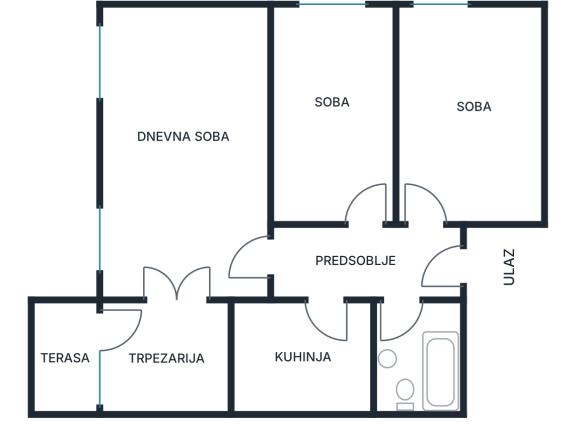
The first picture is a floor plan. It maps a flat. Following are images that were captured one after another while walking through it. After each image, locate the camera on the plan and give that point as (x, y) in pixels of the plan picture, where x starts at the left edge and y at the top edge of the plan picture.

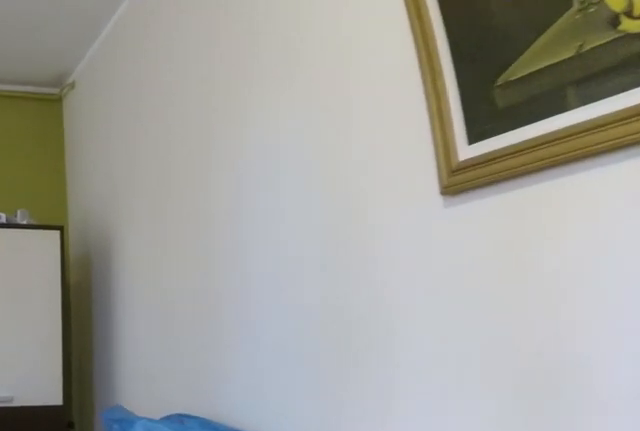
(215, 125)
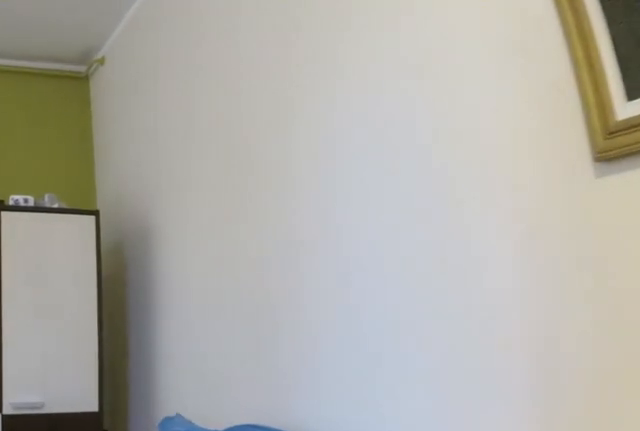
(210, 106)
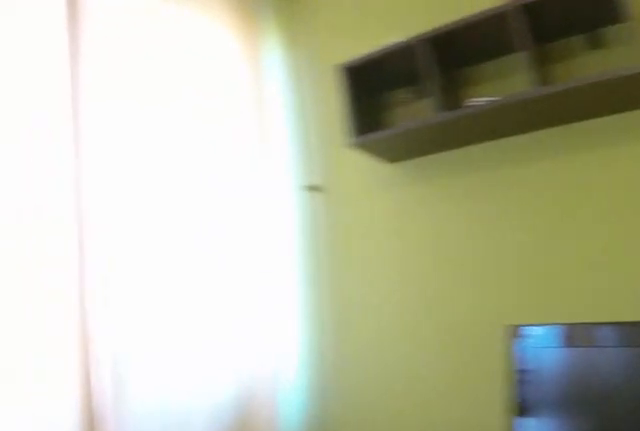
(212, 50)
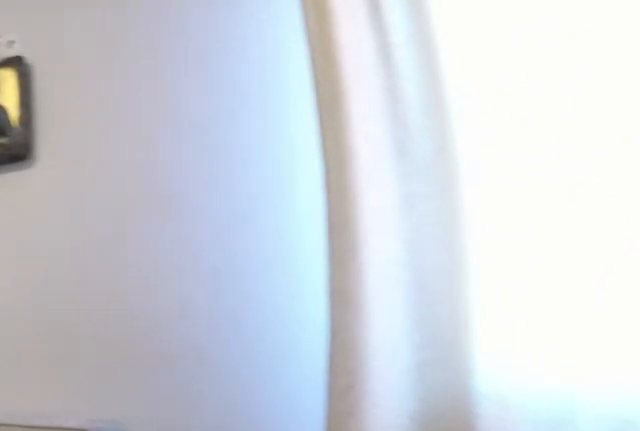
(211, 36)
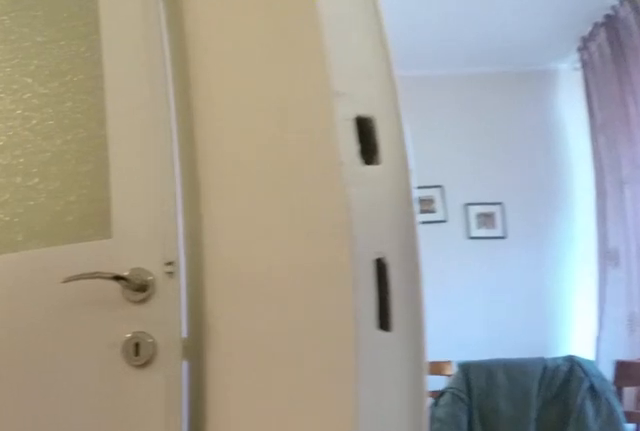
(194, 241)
